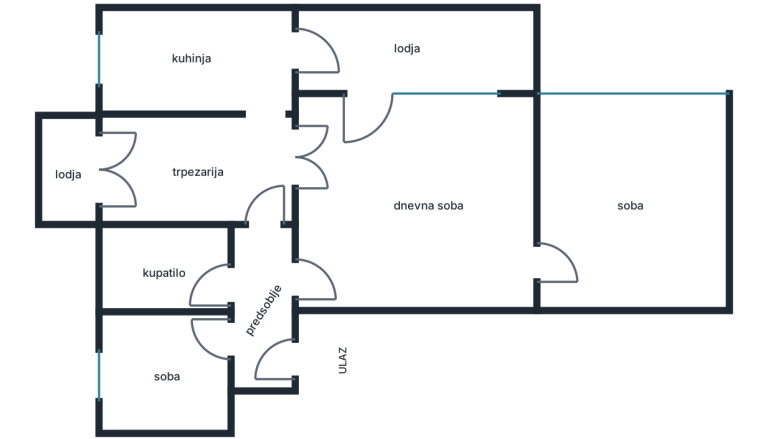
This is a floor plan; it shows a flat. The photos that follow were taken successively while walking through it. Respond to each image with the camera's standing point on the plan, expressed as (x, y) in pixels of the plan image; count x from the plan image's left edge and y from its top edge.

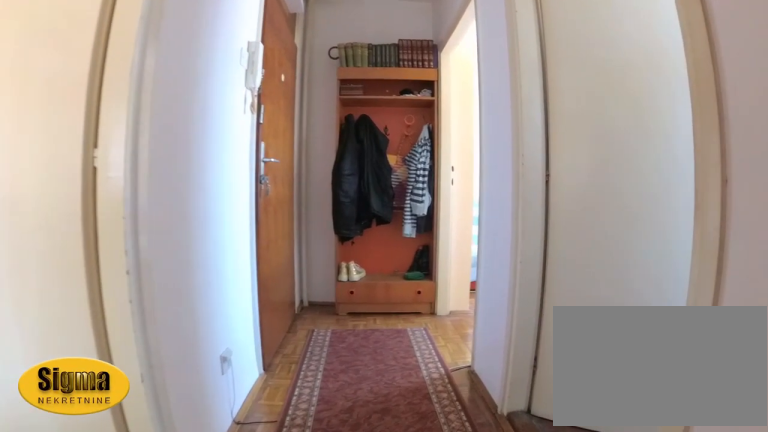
(260, 207)
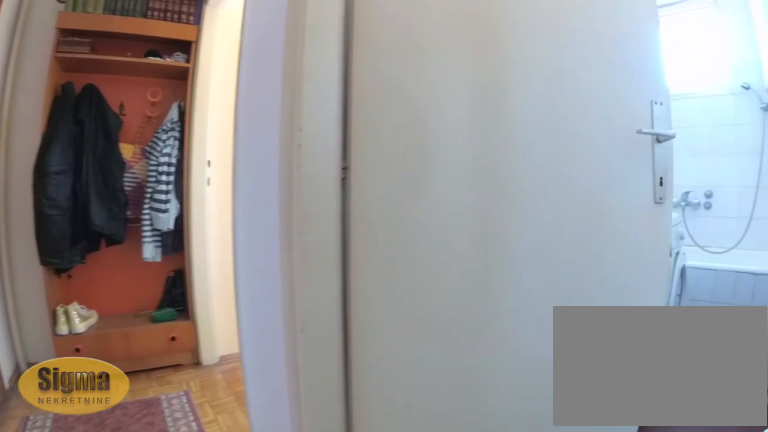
(264, 240)
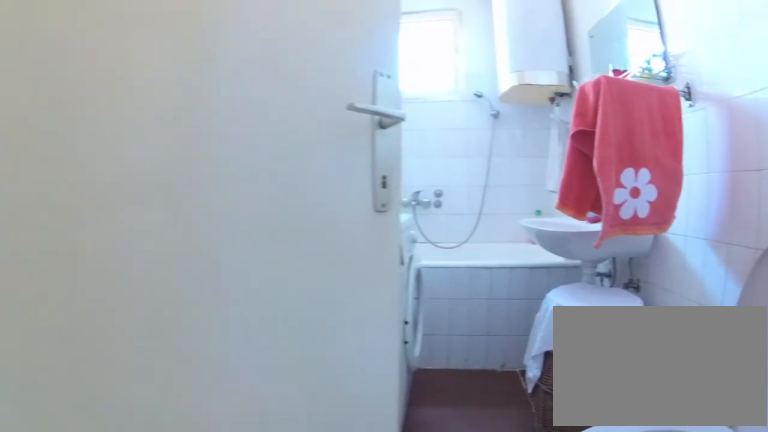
(255, 259)
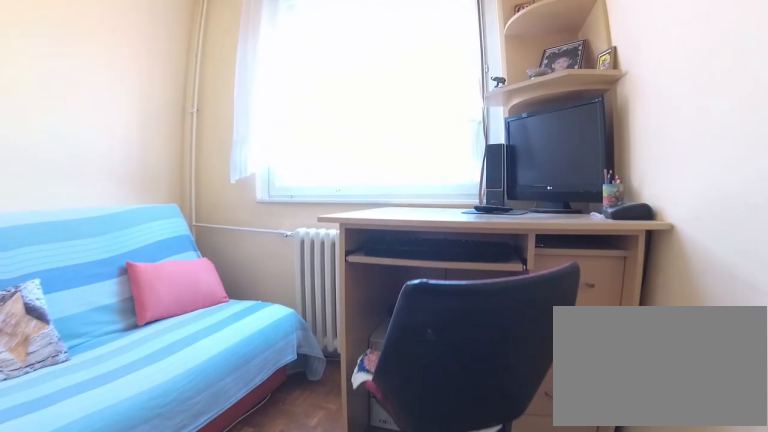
(225, 353)
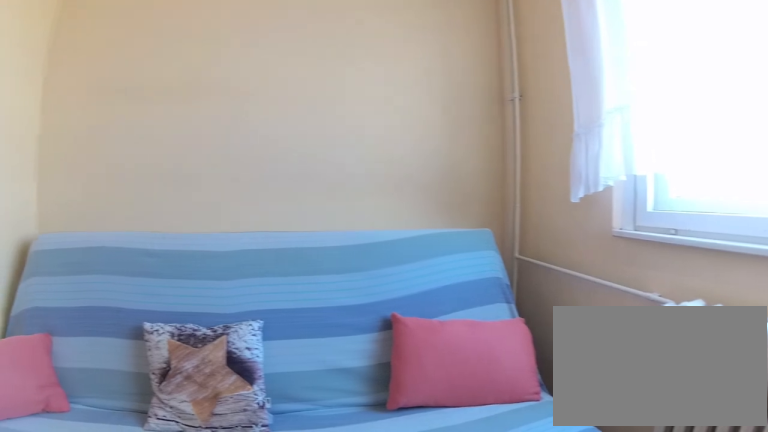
(154, 340)
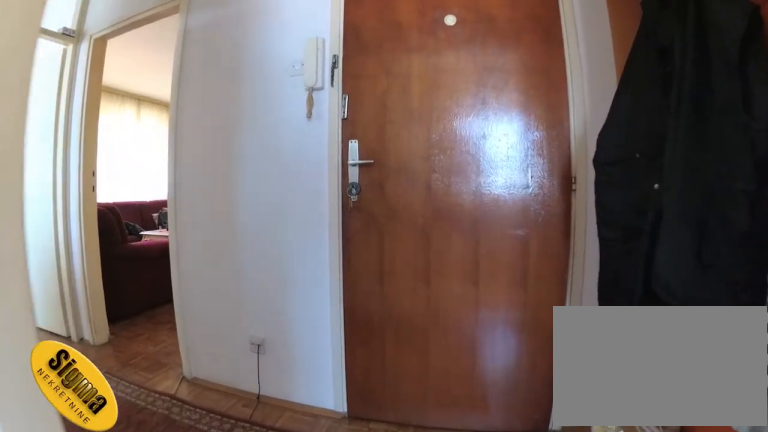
(190, 353)
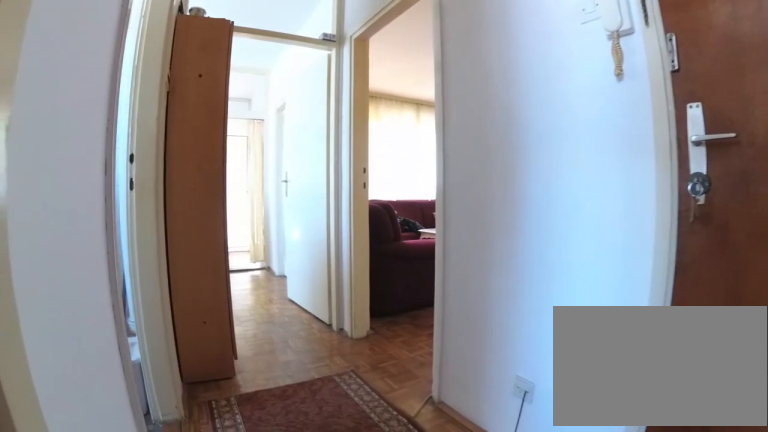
(262, 364)
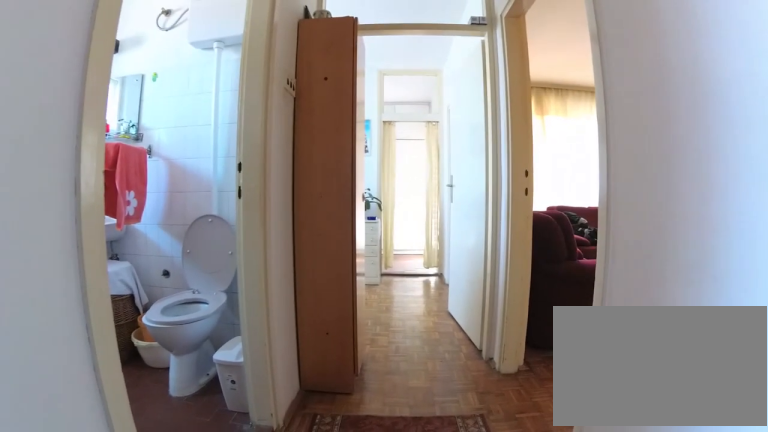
(268, 360)
